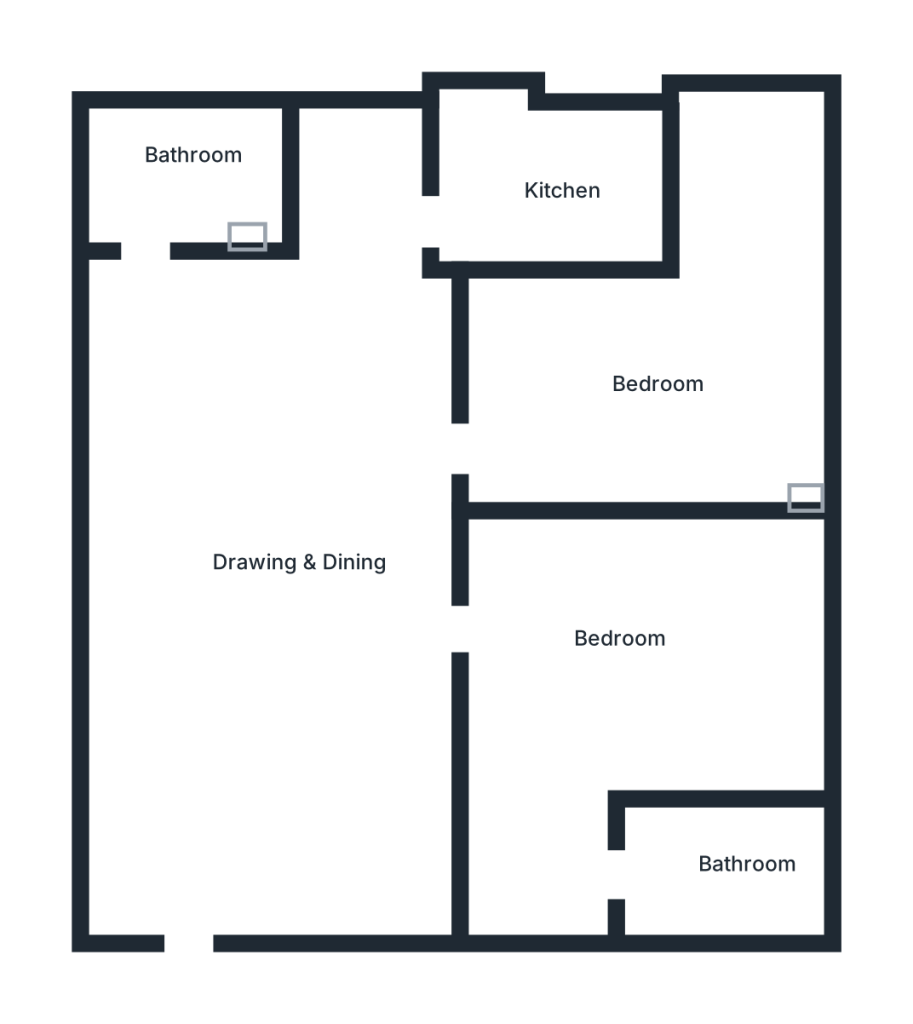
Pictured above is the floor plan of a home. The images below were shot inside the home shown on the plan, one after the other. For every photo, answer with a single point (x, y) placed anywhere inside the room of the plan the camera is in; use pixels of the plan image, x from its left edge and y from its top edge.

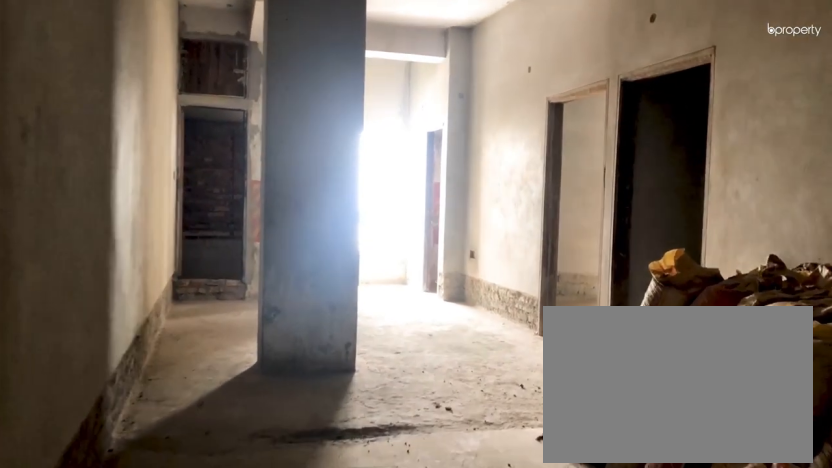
(182, 793)
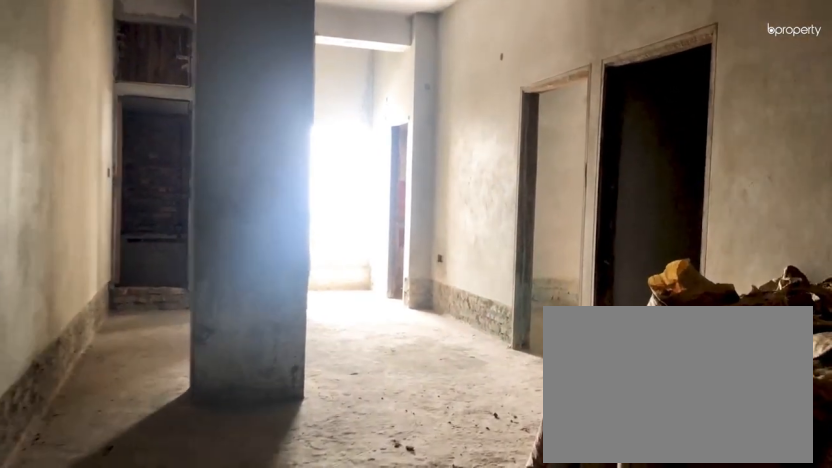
(182, 793)
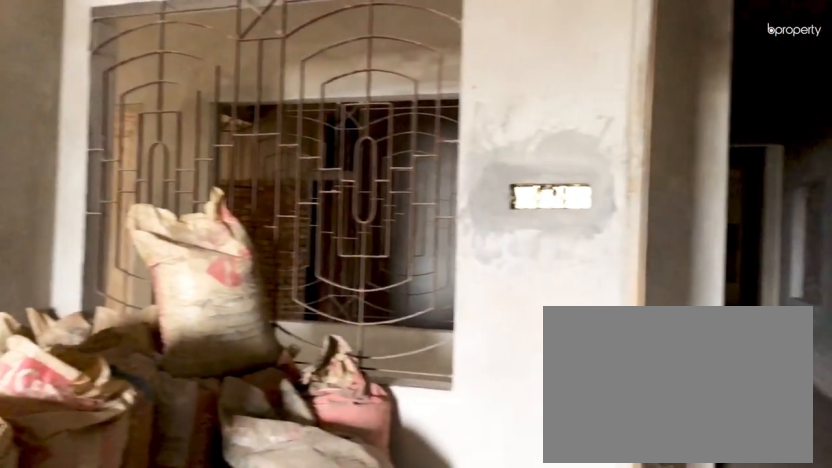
(216, 555)
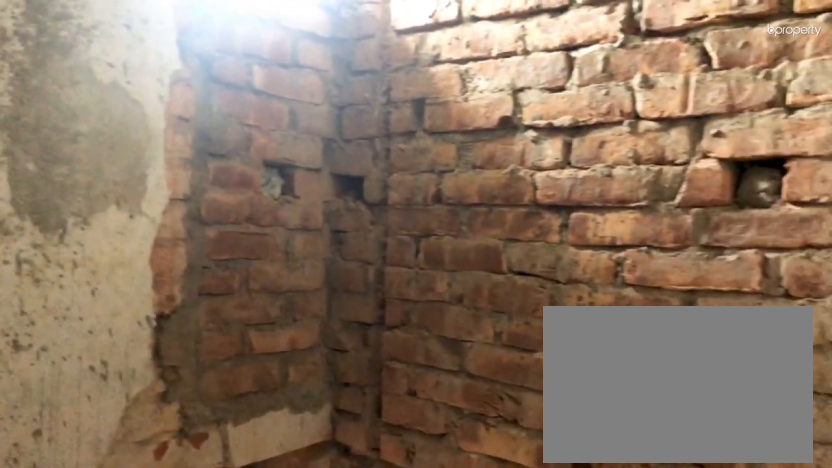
(174, 176)
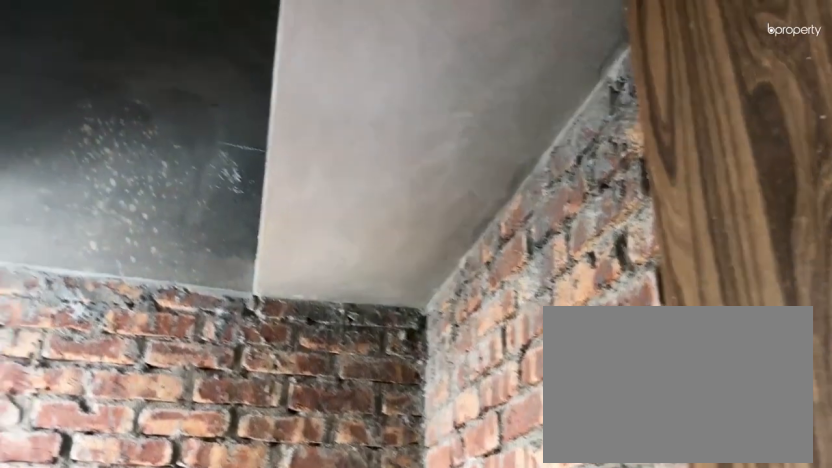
(551, 191)
